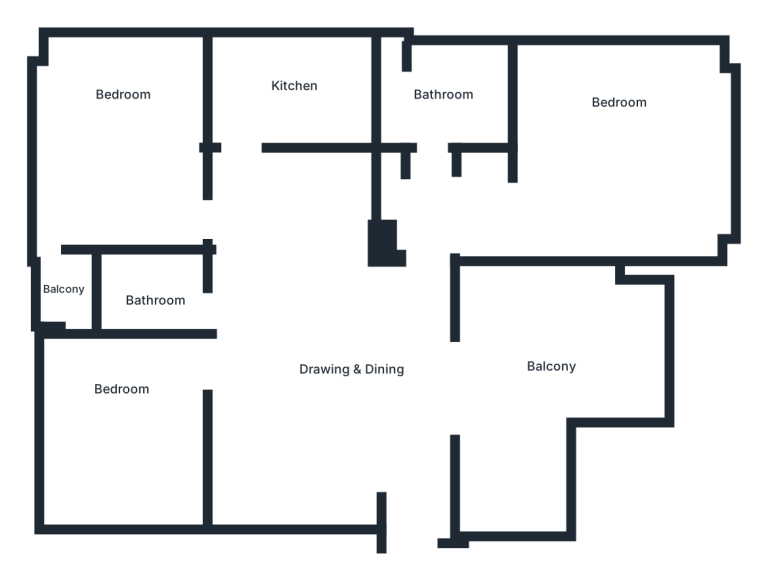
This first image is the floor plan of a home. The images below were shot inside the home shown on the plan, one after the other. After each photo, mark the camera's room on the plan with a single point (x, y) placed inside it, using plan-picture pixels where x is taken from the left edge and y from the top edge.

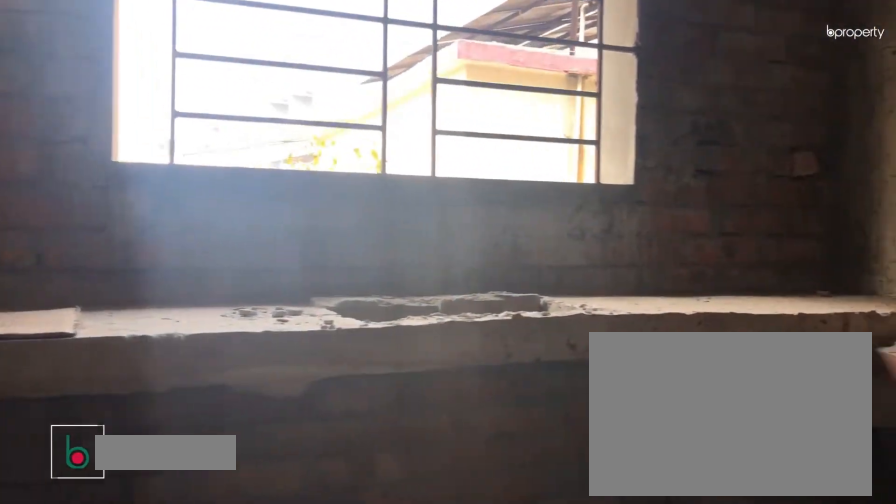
(291, 93)
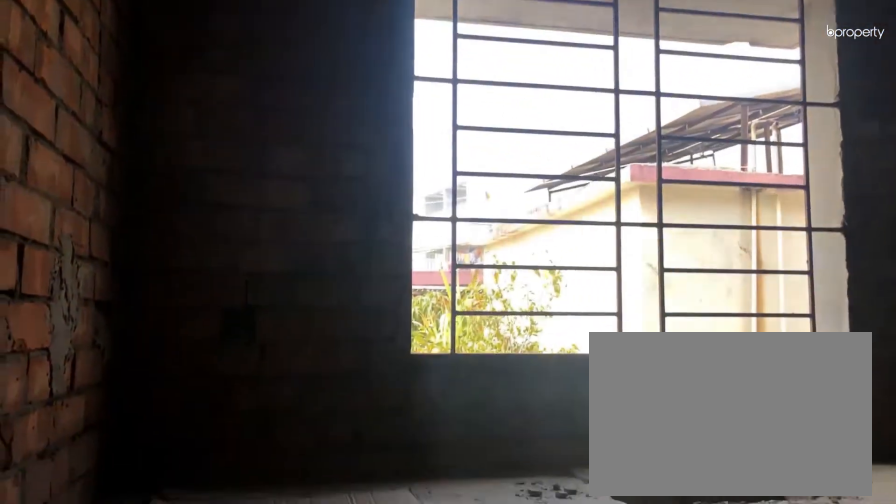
(291, 93)
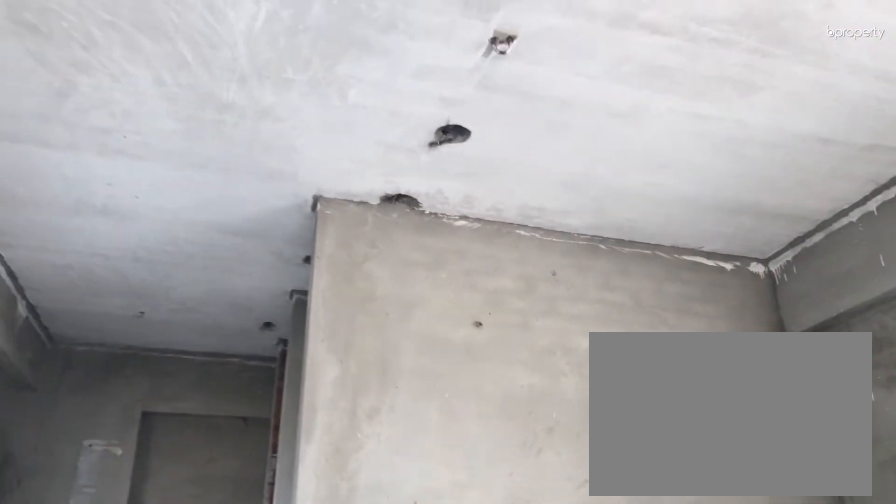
(621, 144)
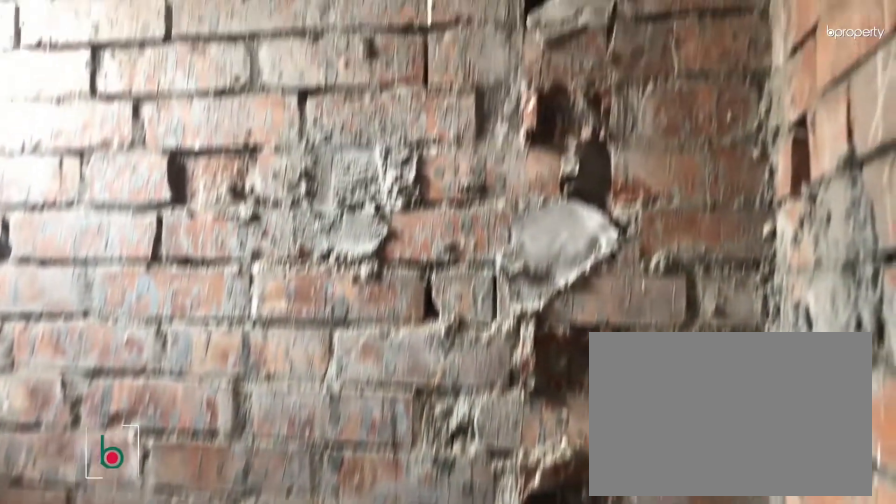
(444, 93)
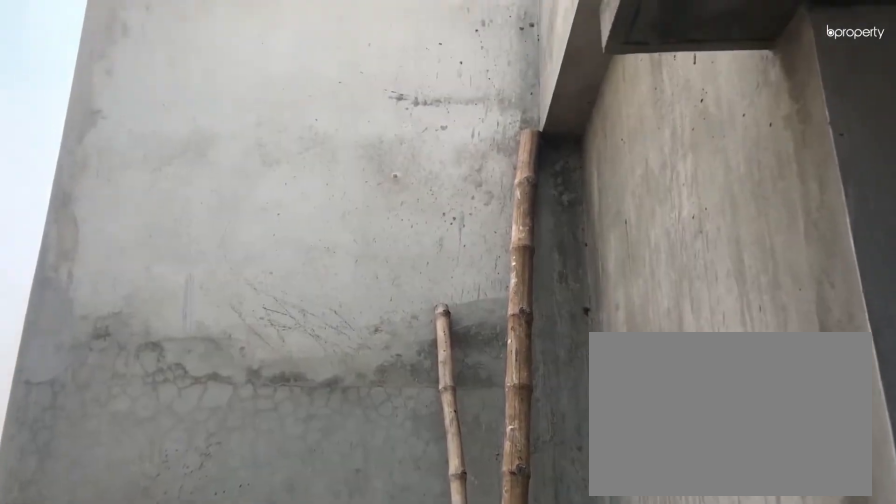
(555, 365)
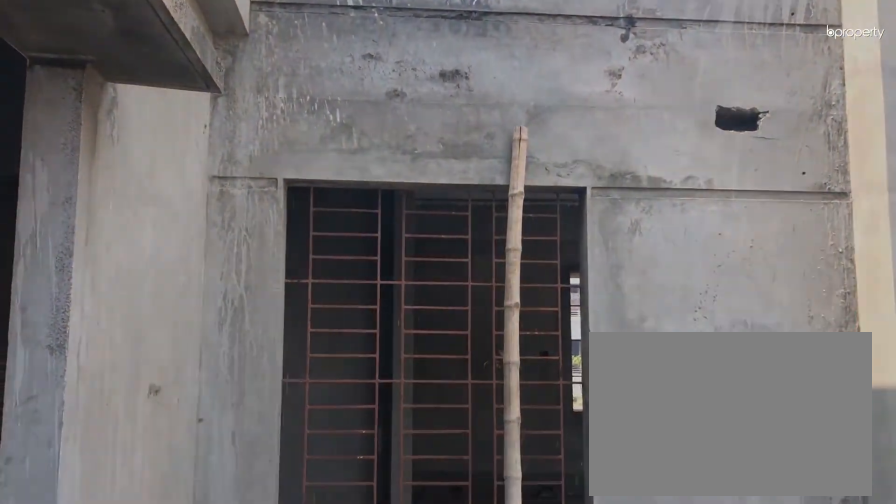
(555, 366)
